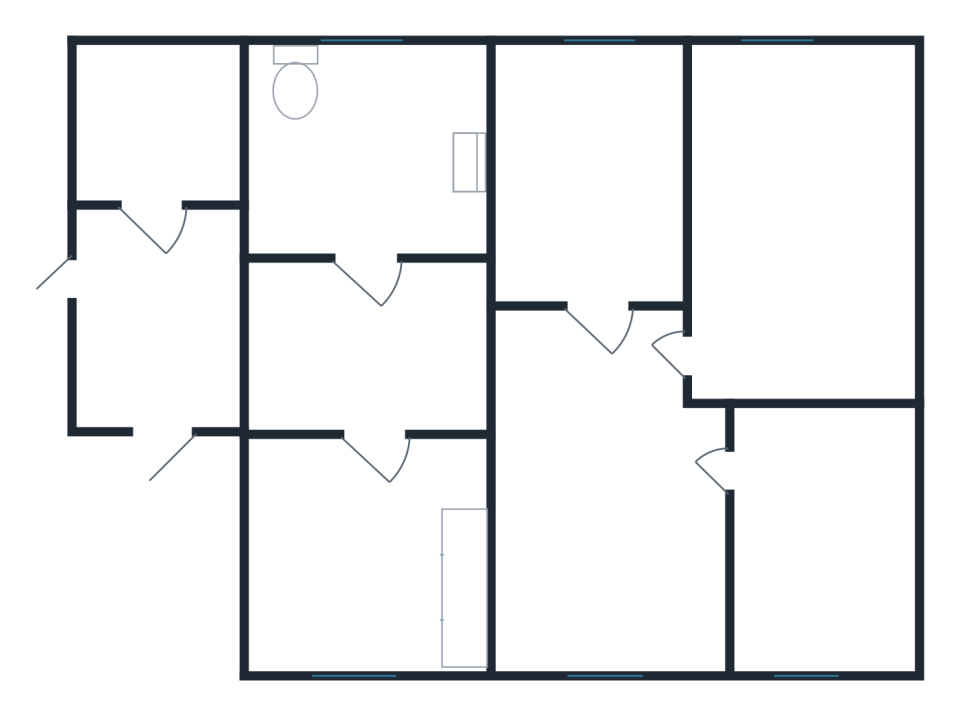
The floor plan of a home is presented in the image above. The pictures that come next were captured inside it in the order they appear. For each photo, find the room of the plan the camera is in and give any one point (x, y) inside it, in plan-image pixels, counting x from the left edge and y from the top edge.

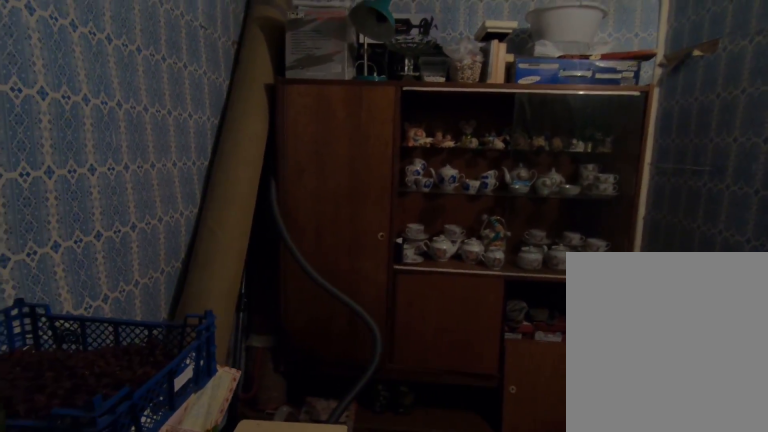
(153, 215)
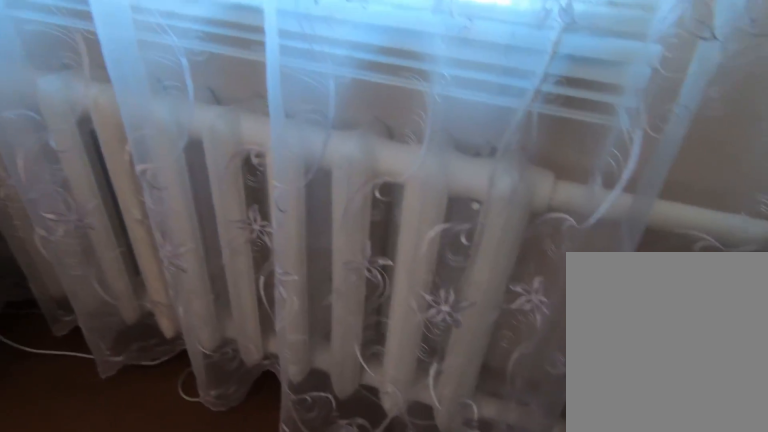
(603, 645)
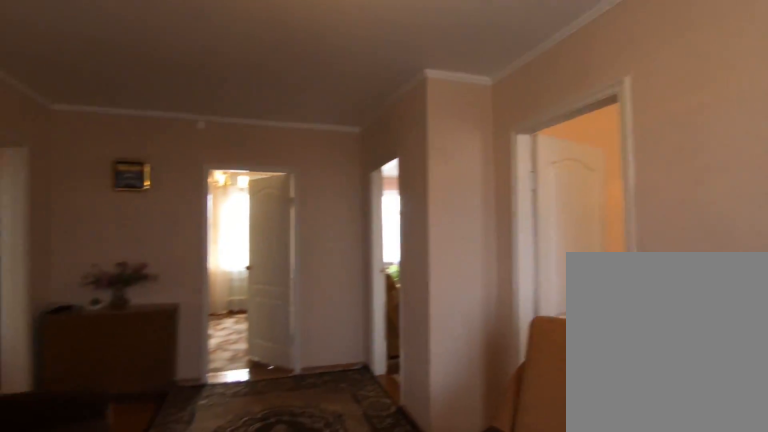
(603, 645)
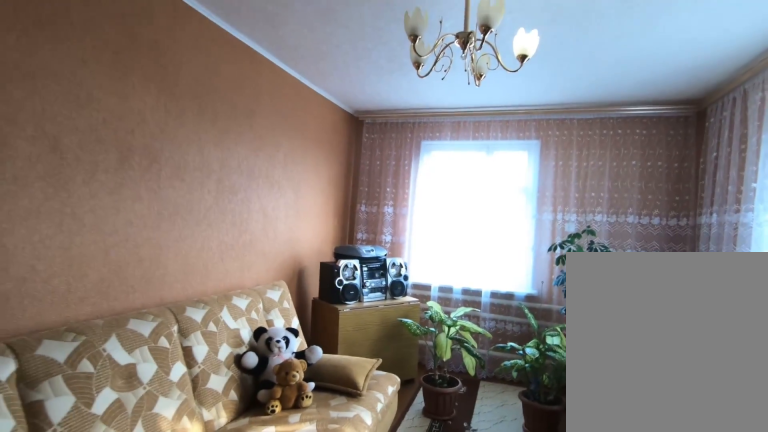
(728, 368)
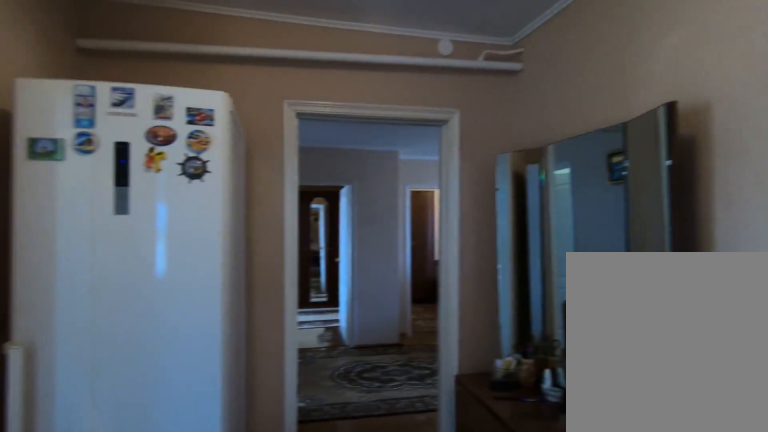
(390, 400)
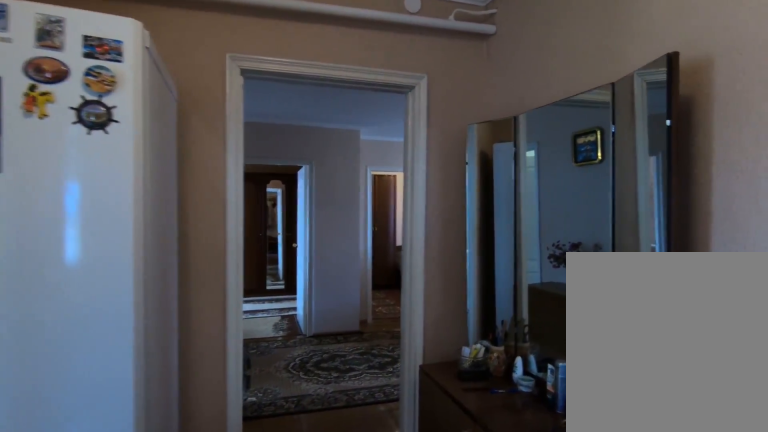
(390, 400)
